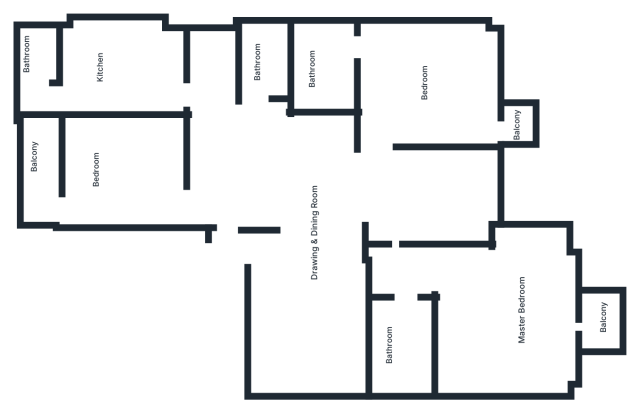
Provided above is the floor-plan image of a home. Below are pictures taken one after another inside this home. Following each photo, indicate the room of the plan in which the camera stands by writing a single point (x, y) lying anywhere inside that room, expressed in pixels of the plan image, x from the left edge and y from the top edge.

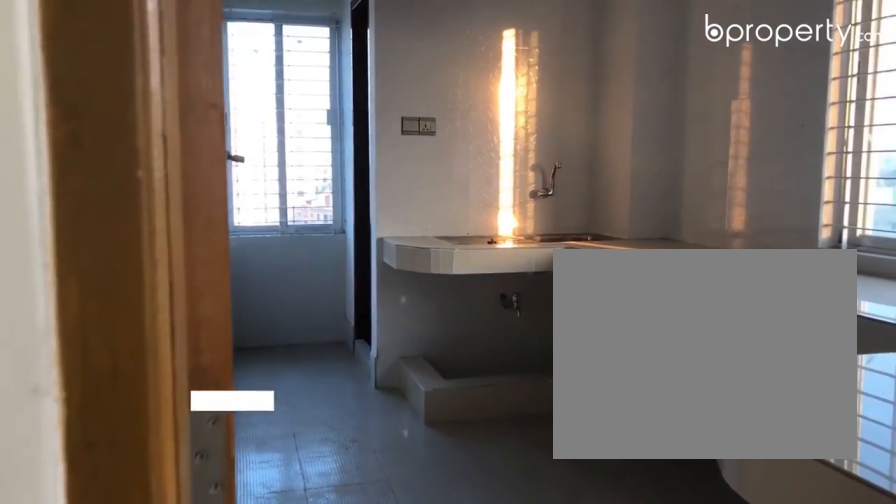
(183, 80)
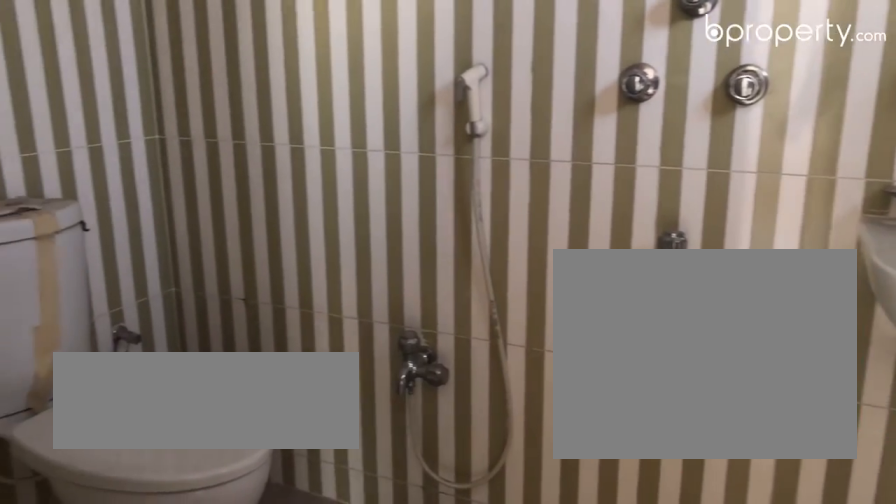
(316, 68)
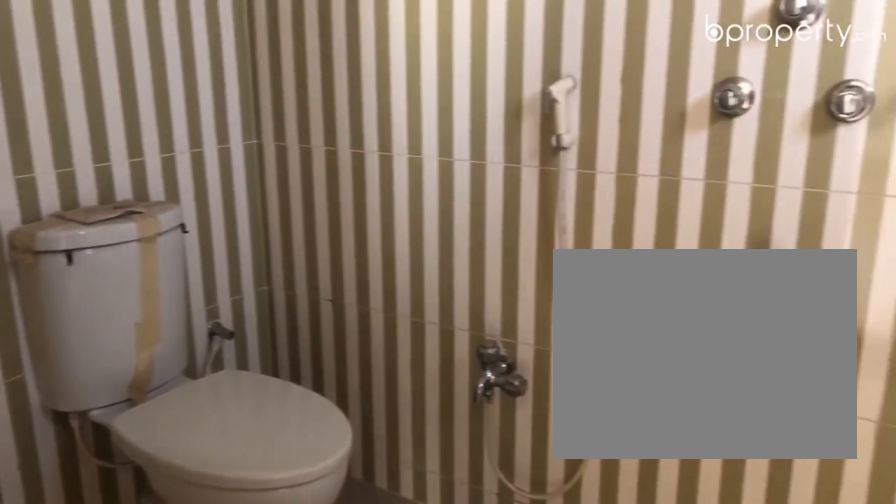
(316, 68)
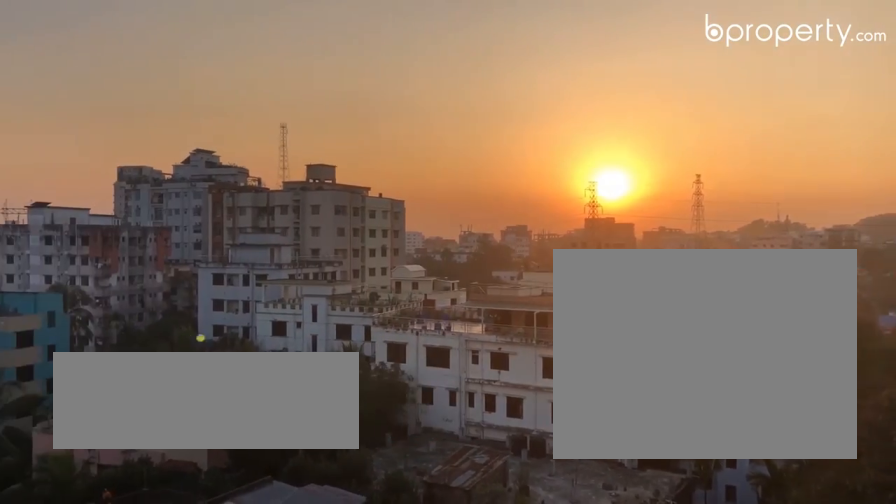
(512, 121)
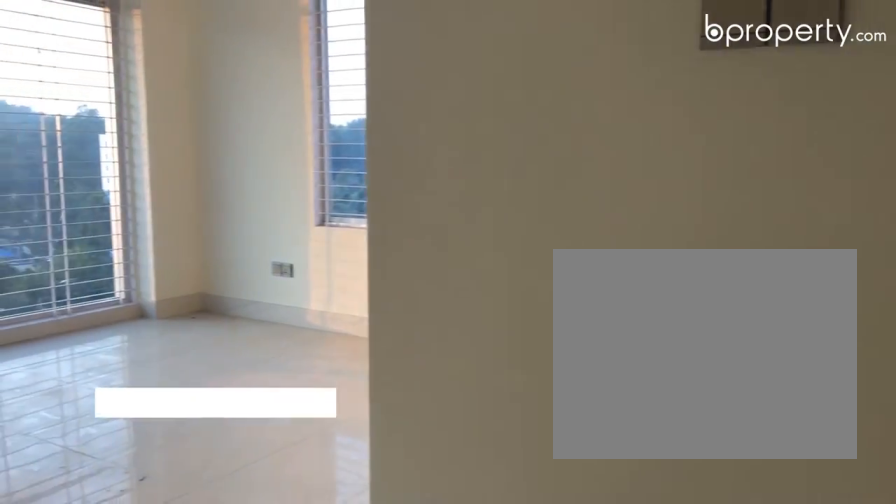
(510, 307)
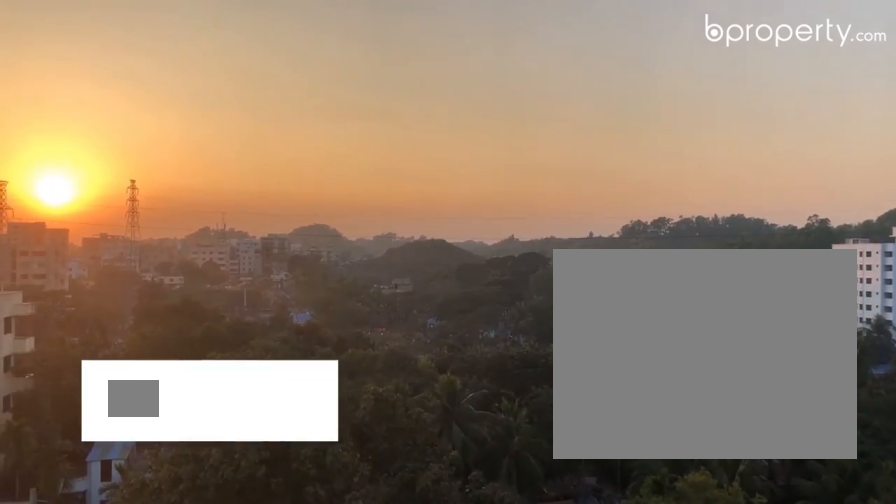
(604, 323)
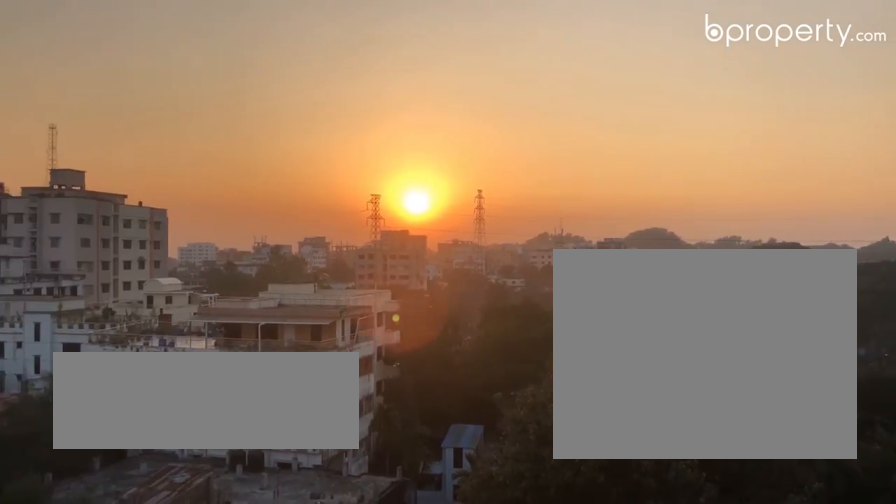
(604, 323)
